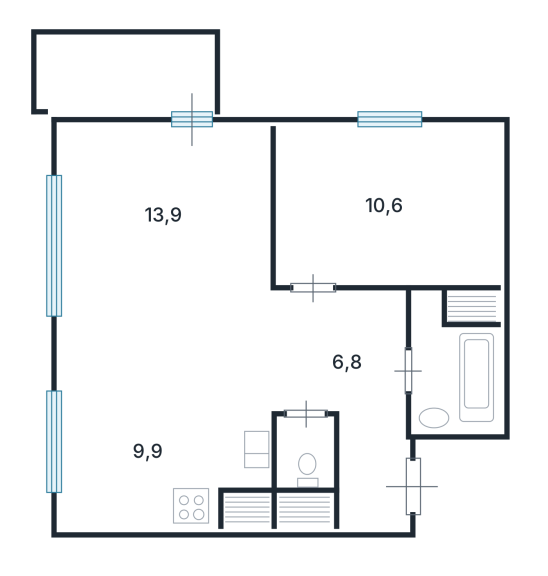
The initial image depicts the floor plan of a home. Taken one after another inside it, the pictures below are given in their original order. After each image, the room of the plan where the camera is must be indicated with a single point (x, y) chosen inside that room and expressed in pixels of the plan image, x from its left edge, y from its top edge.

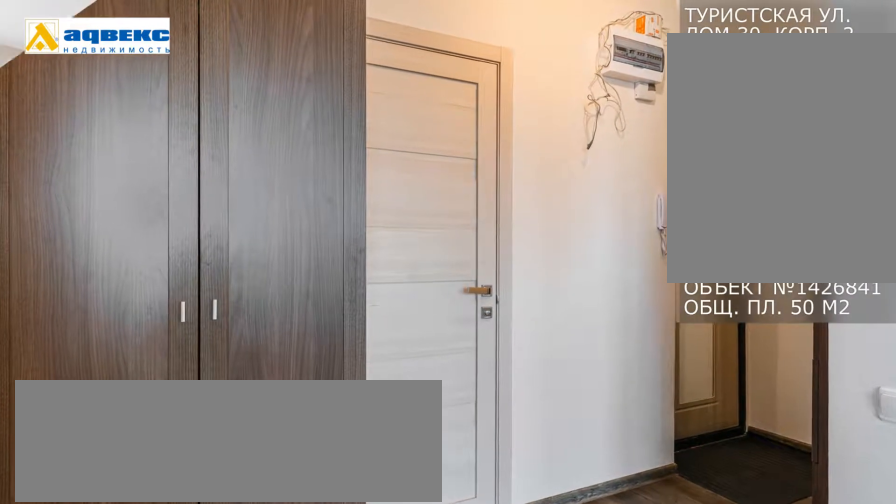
(349, 354)
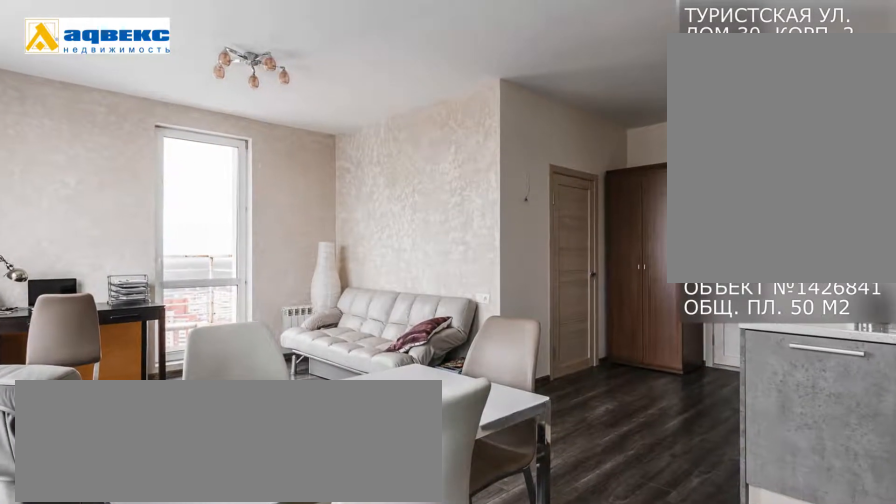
(170, 221)
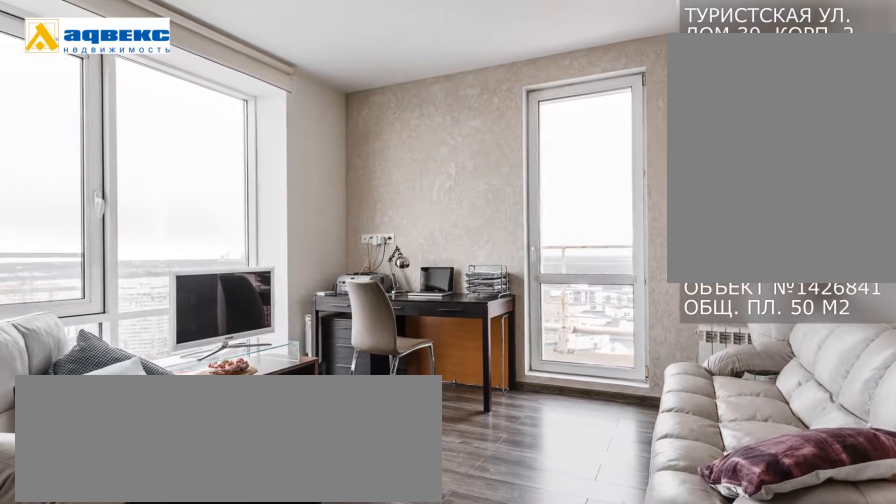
(170, 221)
